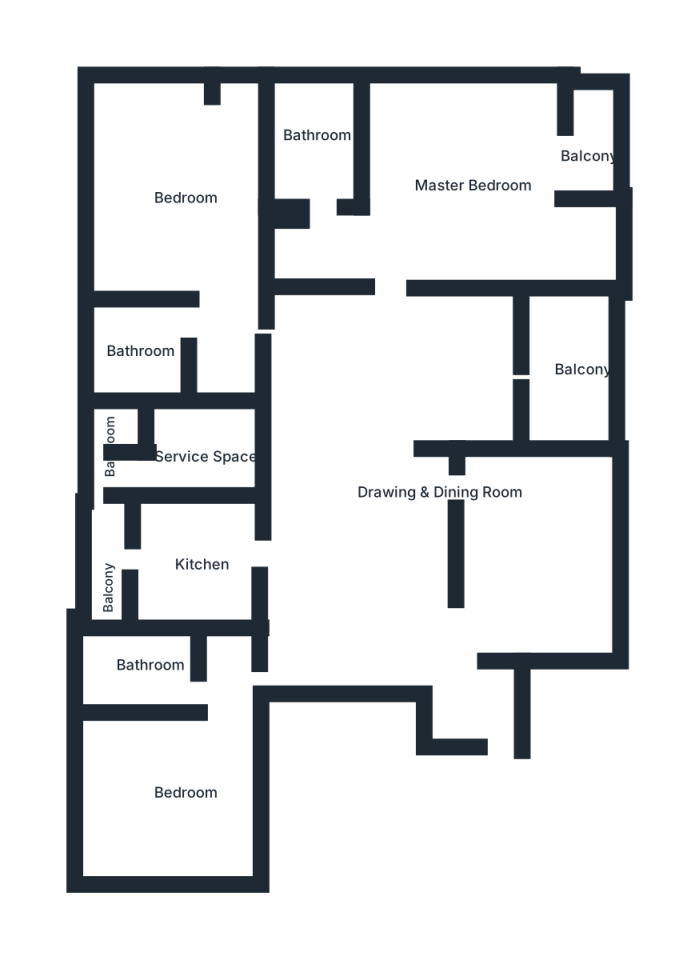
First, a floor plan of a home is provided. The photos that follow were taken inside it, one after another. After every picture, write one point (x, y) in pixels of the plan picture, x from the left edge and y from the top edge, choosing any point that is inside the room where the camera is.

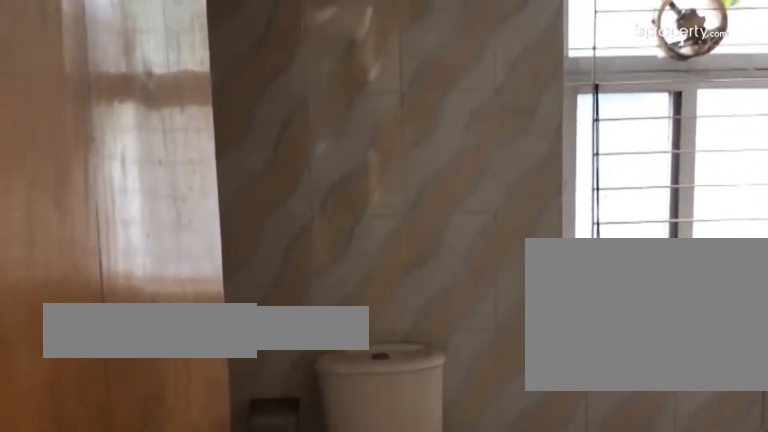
(182, 669)
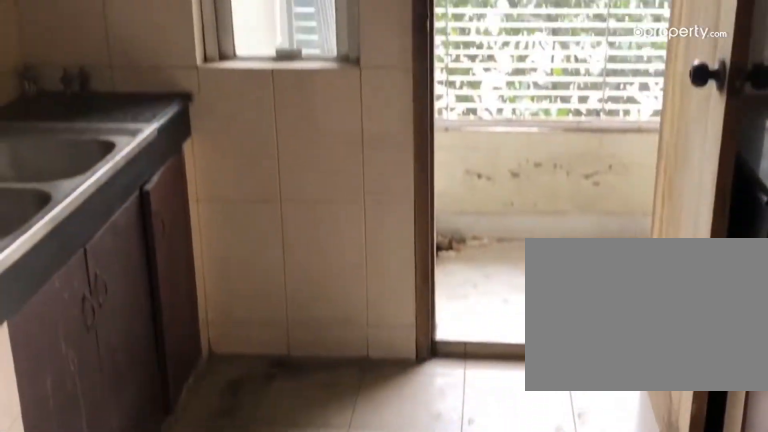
(184, 566)
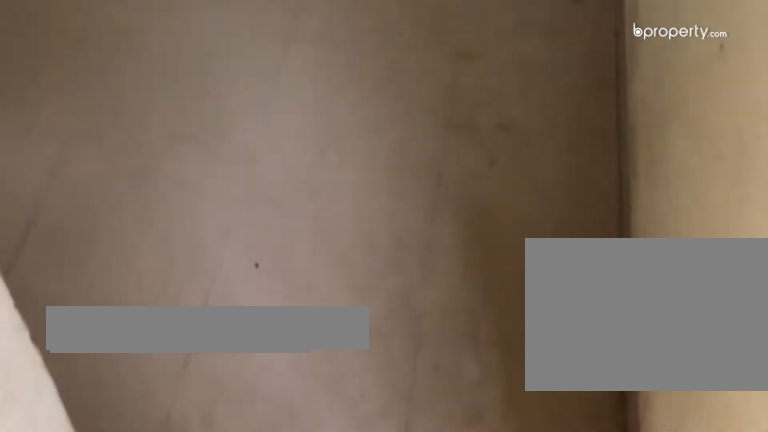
(210, 453)
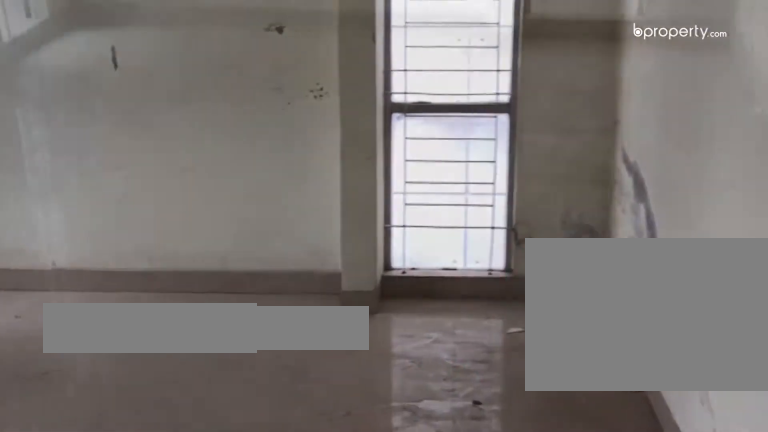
(178, 201)
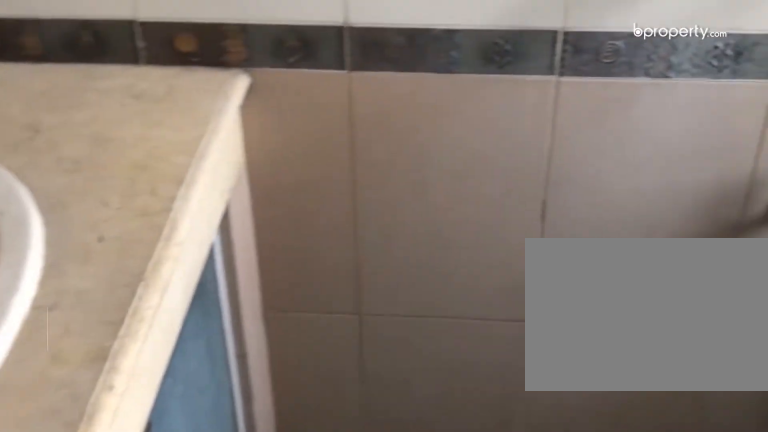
(141, 345)
